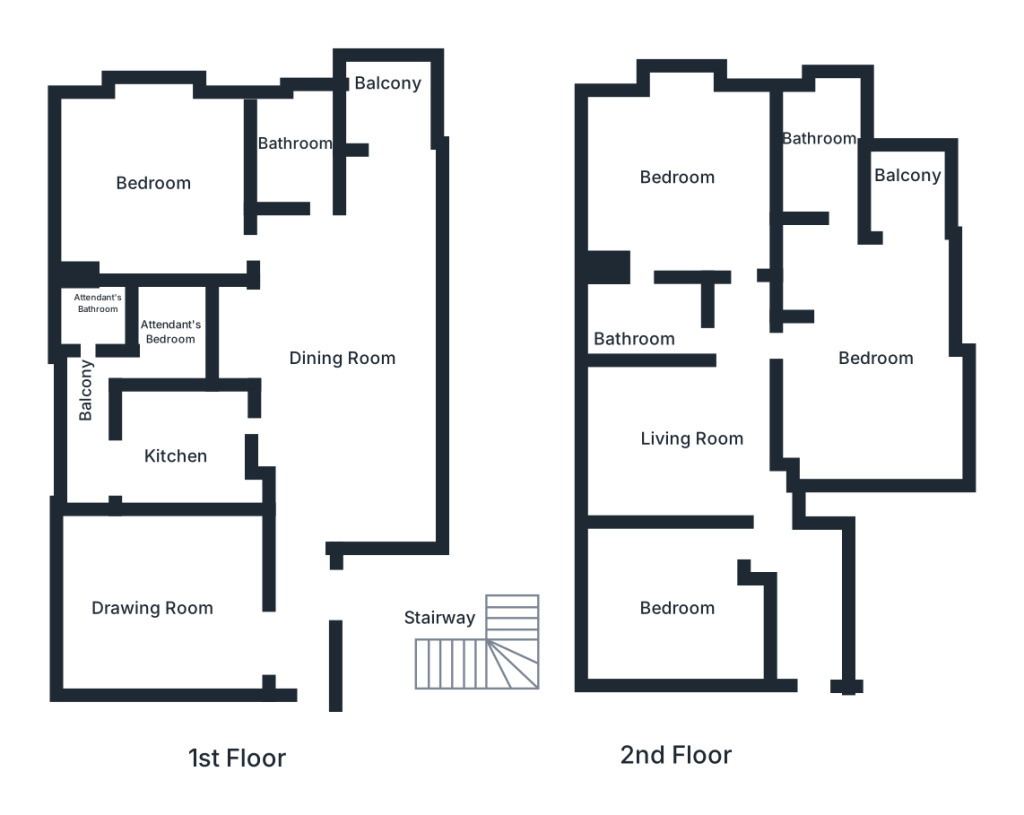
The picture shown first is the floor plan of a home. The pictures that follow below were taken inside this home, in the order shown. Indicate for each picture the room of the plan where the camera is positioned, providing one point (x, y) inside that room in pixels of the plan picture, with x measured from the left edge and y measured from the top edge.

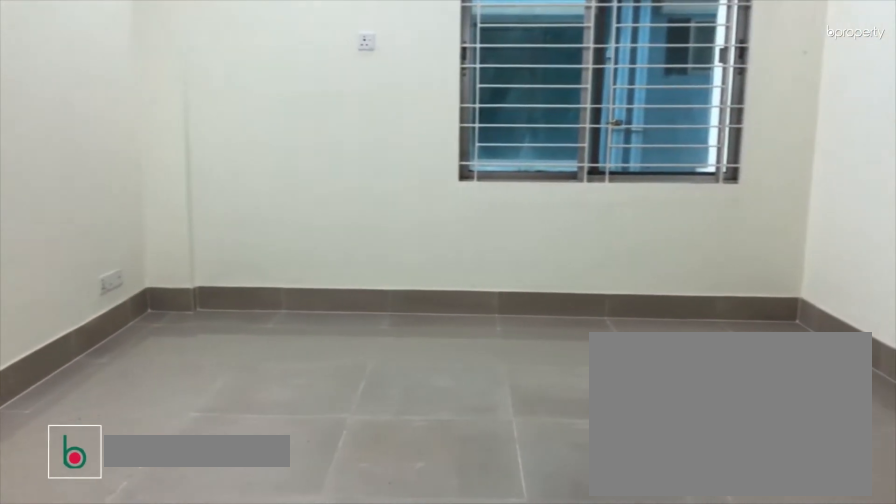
(159, 594)
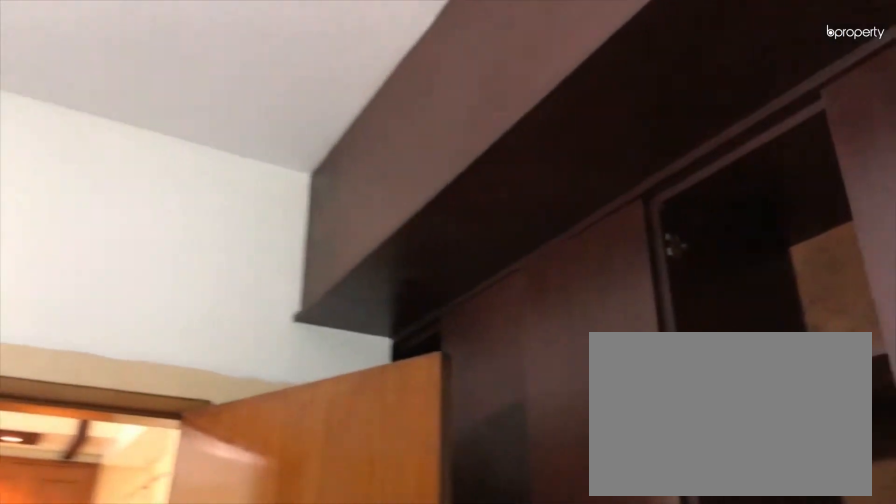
(175, 454)
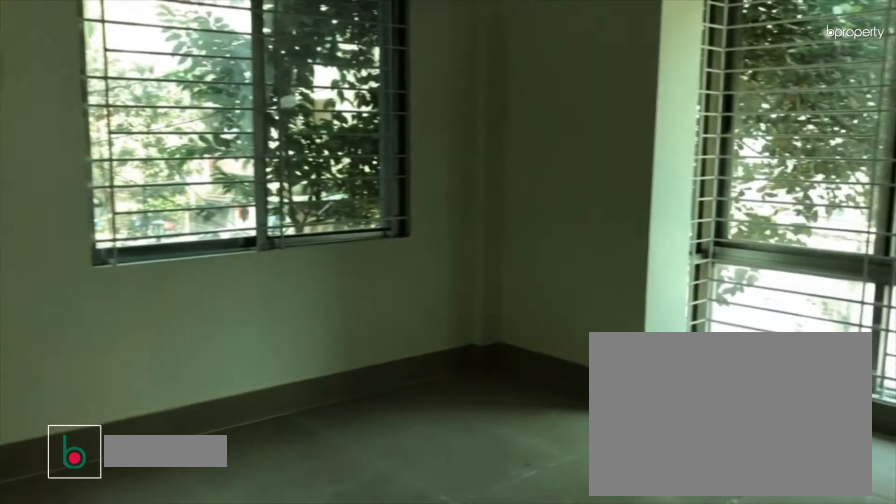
(158, 182)
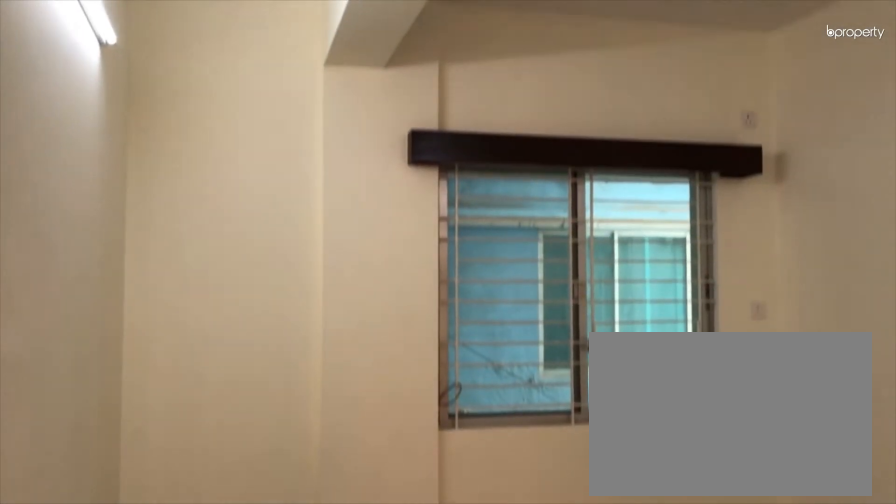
(678, 427)
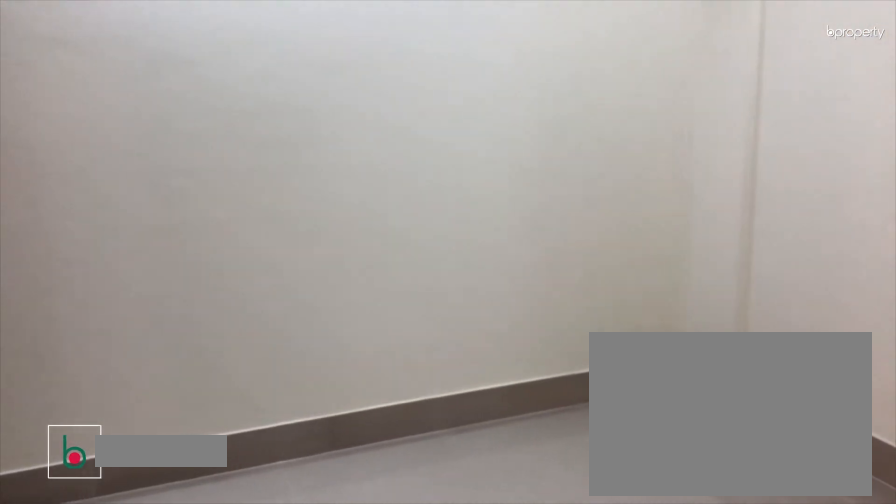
(669, 609)
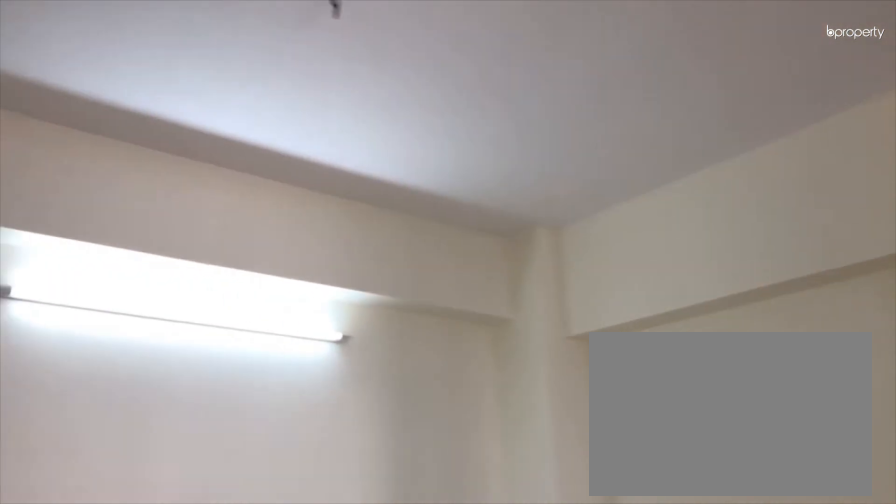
(874, 382)
